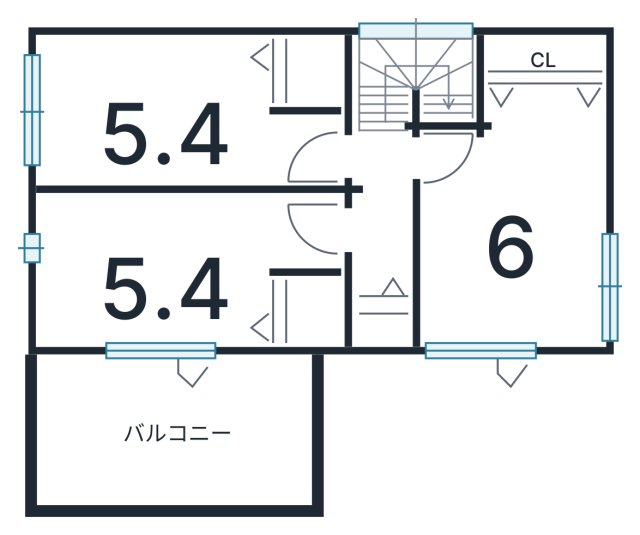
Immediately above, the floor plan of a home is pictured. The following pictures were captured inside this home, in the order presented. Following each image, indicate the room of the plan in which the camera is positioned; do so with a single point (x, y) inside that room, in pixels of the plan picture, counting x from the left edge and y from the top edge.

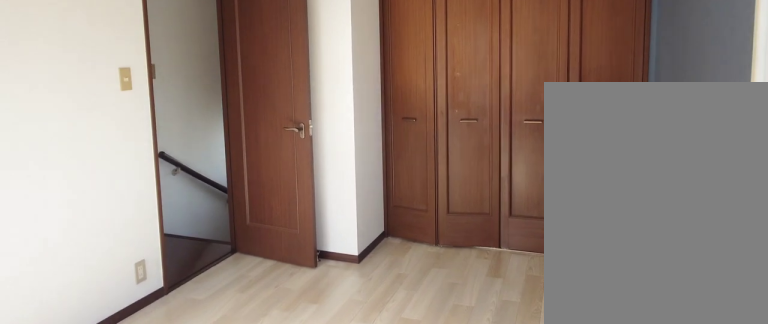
(504, 240)
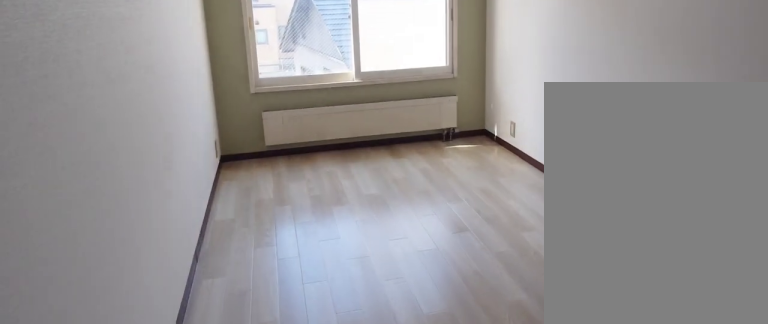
(154, 116)
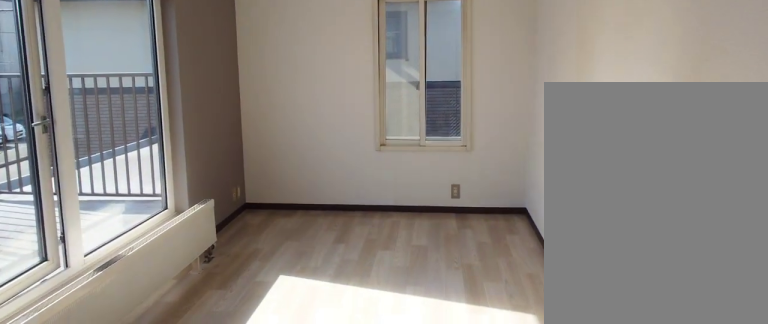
(151, 281)
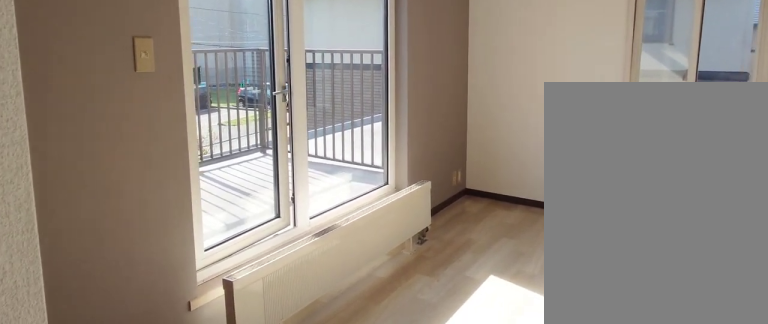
(151, 281)
